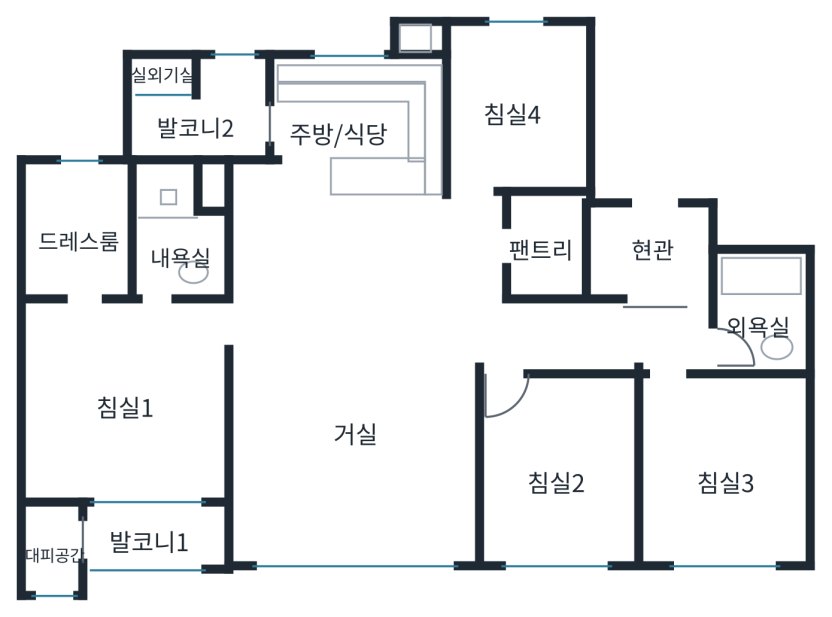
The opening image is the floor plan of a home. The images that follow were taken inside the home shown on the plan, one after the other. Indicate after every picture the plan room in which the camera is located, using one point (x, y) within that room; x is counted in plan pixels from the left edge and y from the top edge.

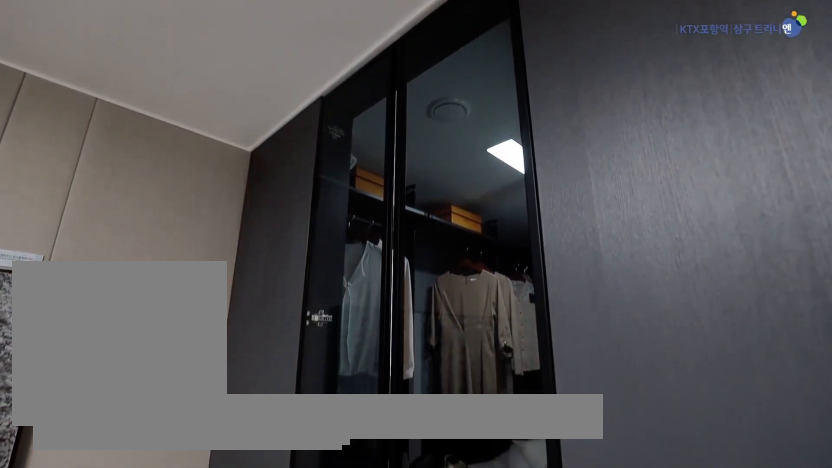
(116, 340)
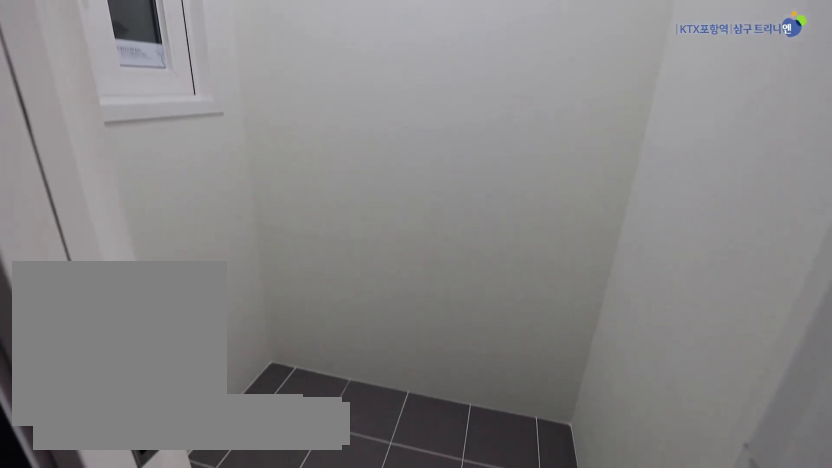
(150, 542)
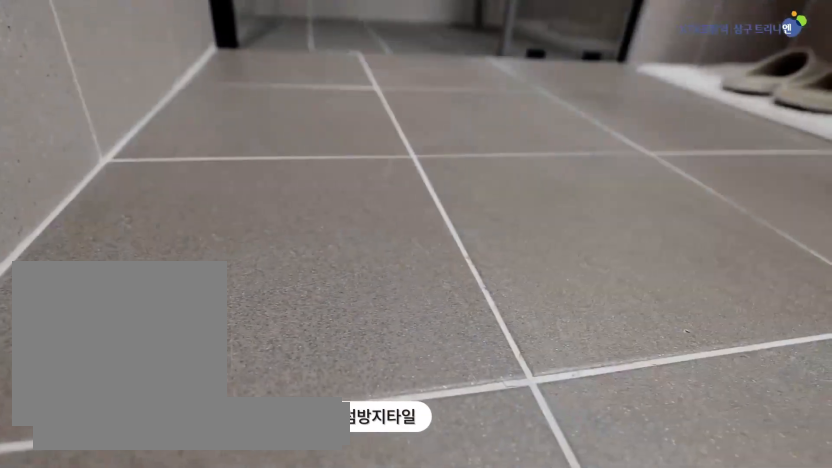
(176, 233)
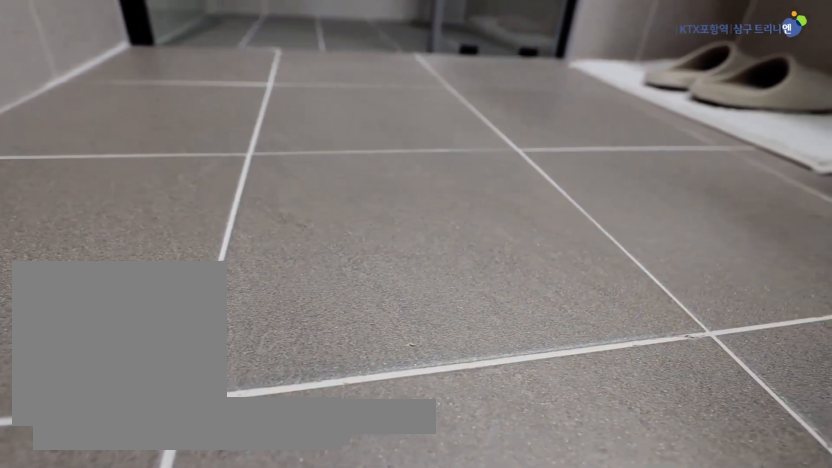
(176, 233)
